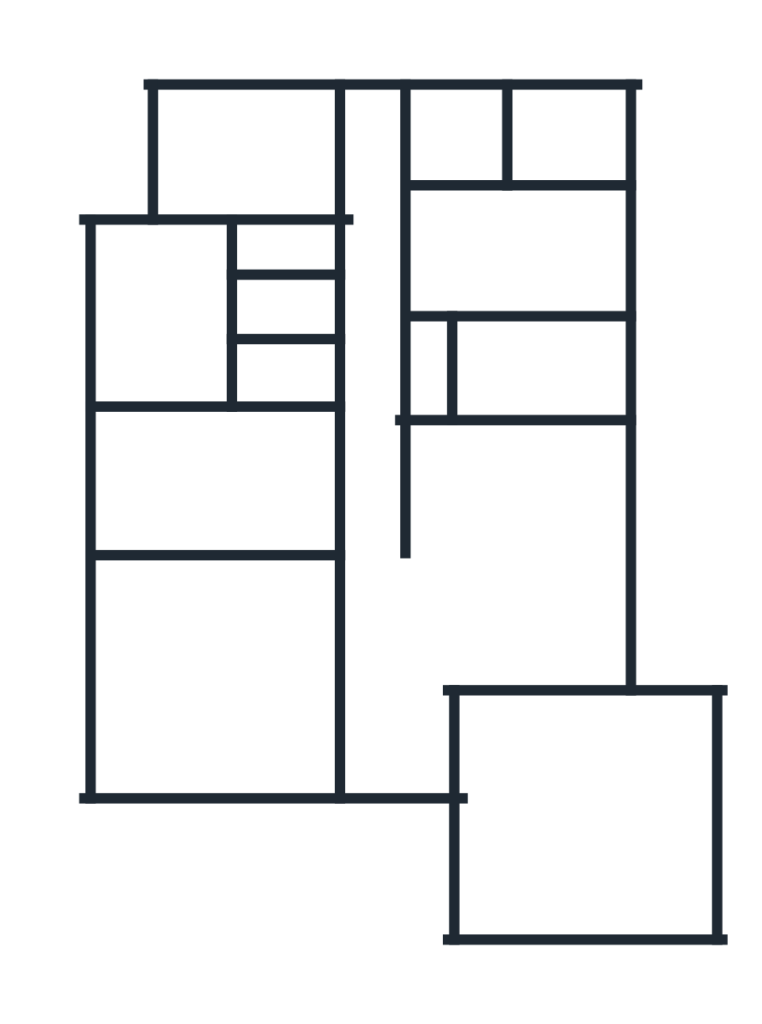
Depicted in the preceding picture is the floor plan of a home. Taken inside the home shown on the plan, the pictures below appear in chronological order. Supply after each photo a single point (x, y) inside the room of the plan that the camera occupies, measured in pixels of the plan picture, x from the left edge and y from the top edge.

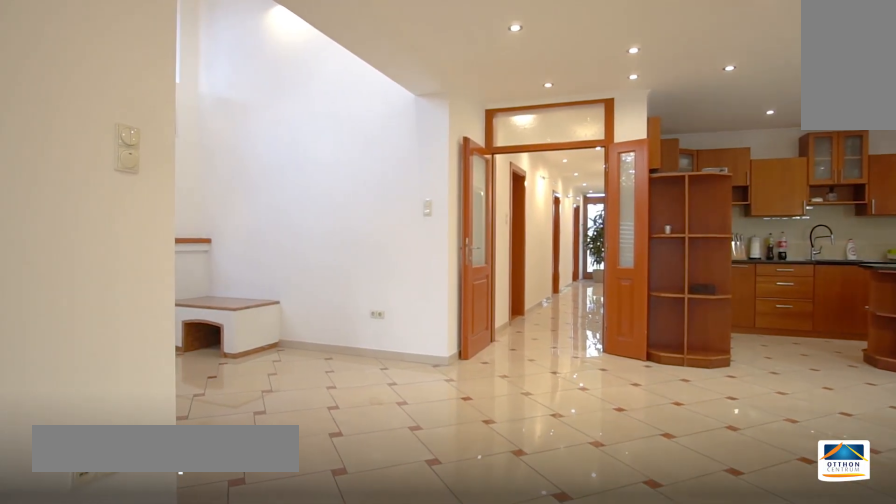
(399, 725)
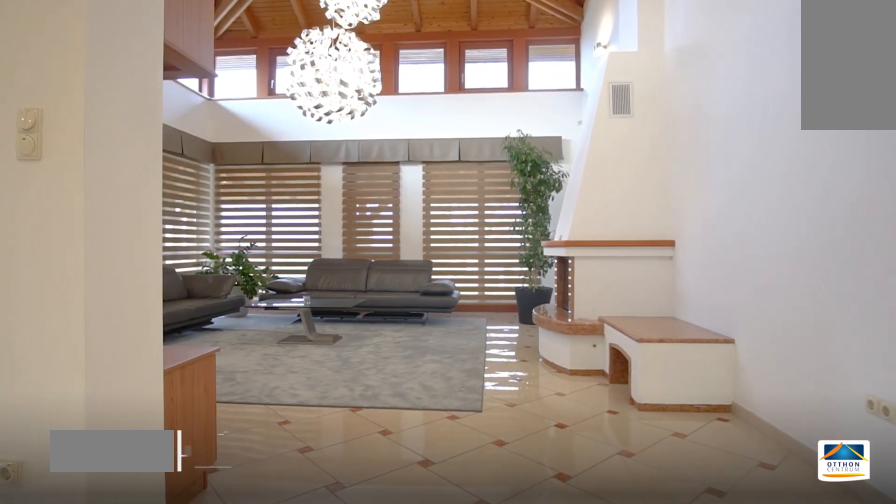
(221, 685)
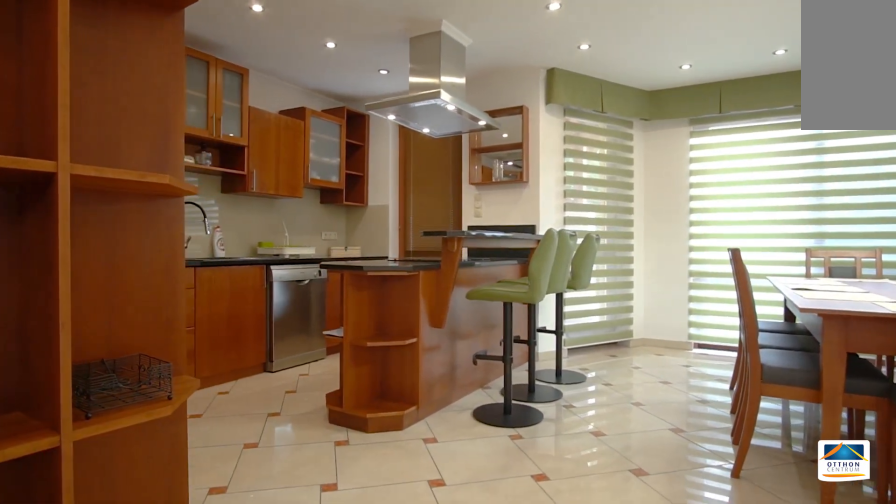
(530, 569)
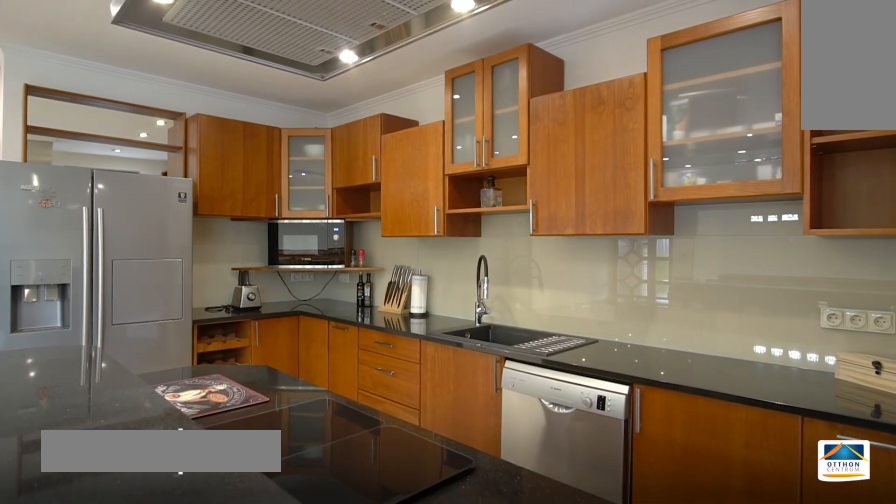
(516, 482)
